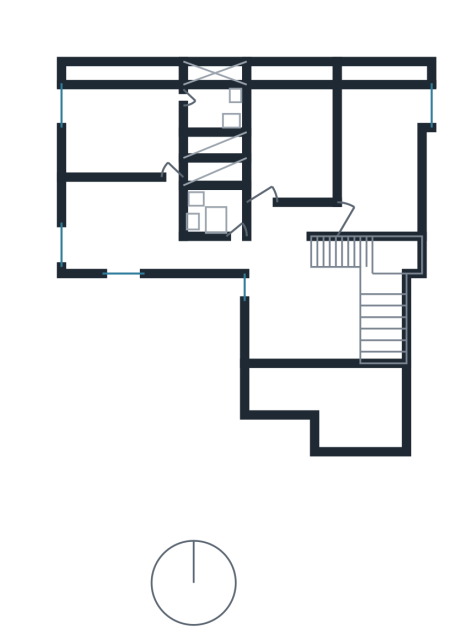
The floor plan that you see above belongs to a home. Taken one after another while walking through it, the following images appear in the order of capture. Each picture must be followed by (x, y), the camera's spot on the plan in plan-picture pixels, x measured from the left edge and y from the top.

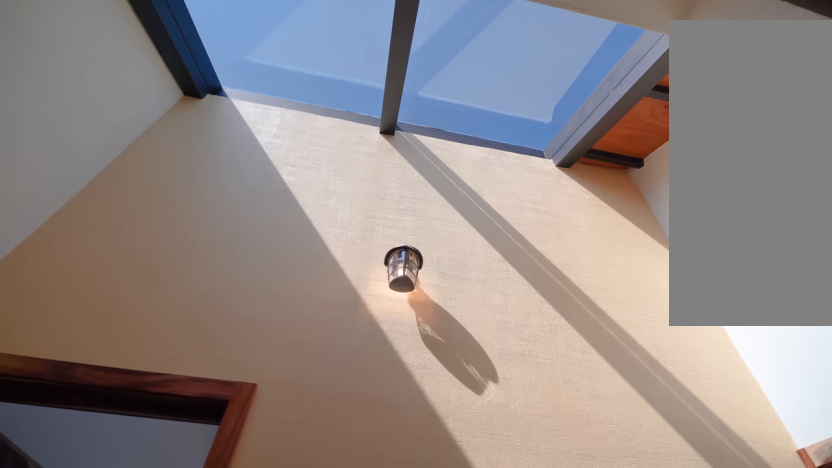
(261, 242)
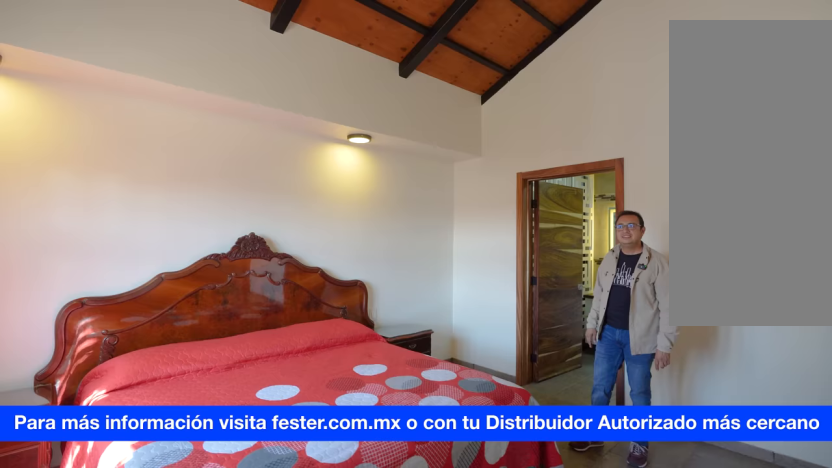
(126, 157)
